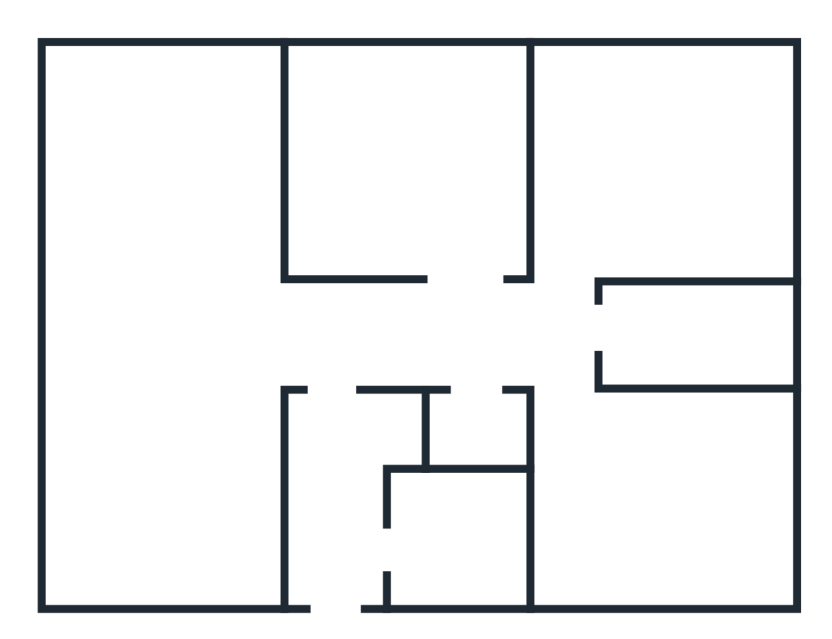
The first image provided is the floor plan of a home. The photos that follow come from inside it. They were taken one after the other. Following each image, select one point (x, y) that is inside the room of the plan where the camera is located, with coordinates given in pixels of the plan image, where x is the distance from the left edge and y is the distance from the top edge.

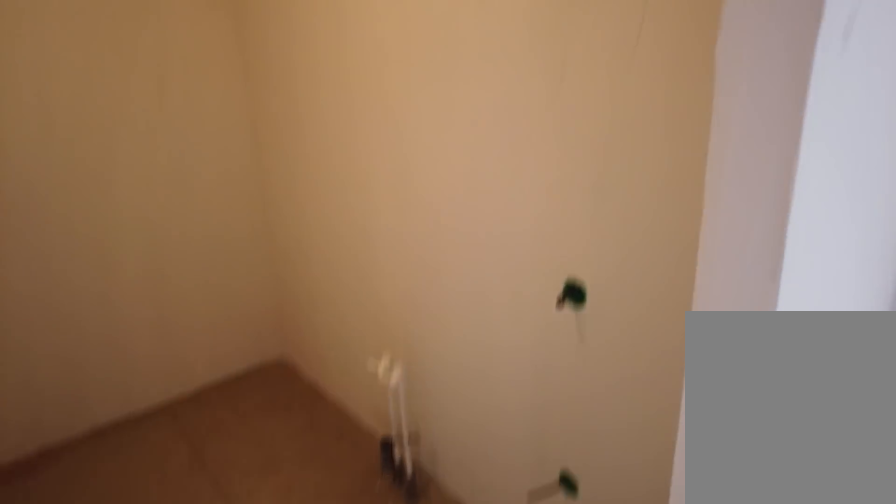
(564, 343)
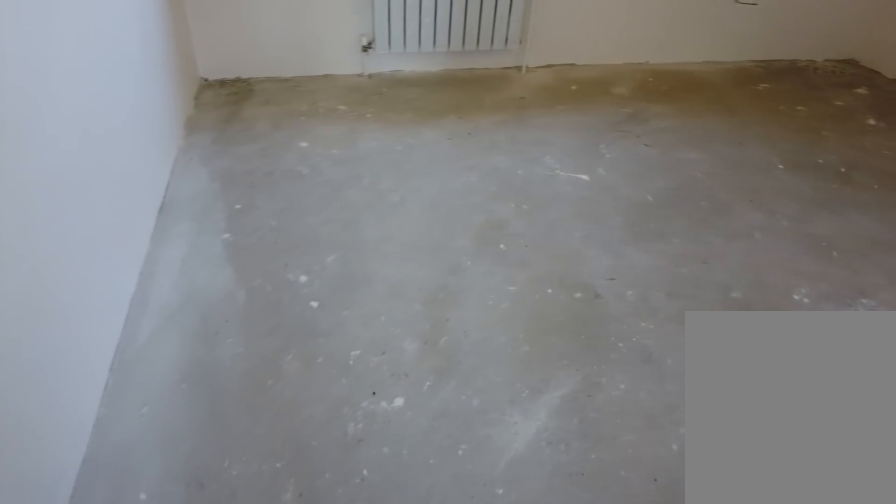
(584, 231)
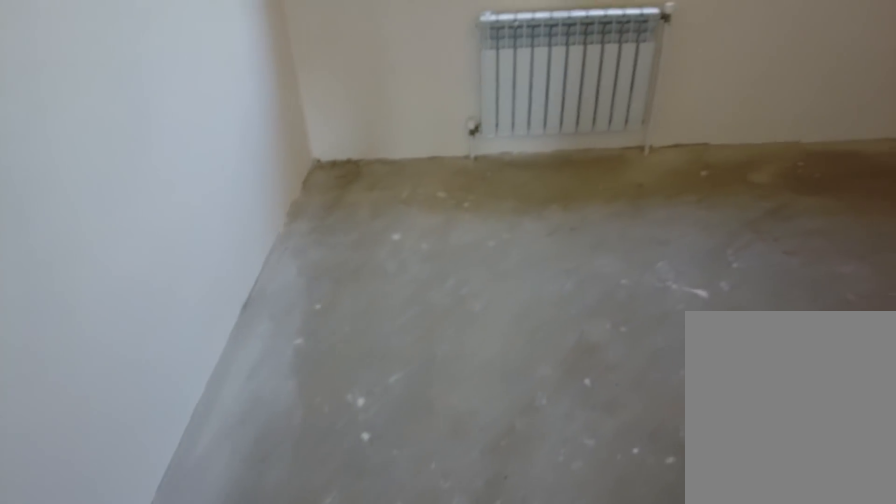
(584, 231)
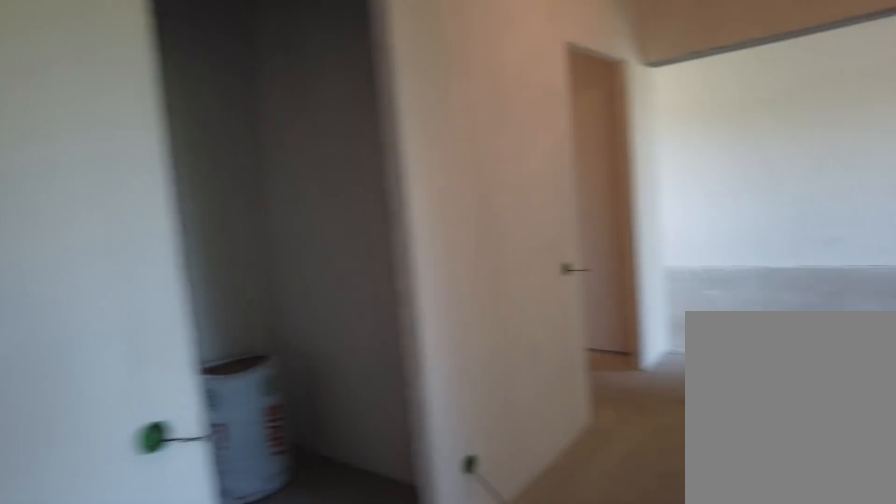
(553, 331)
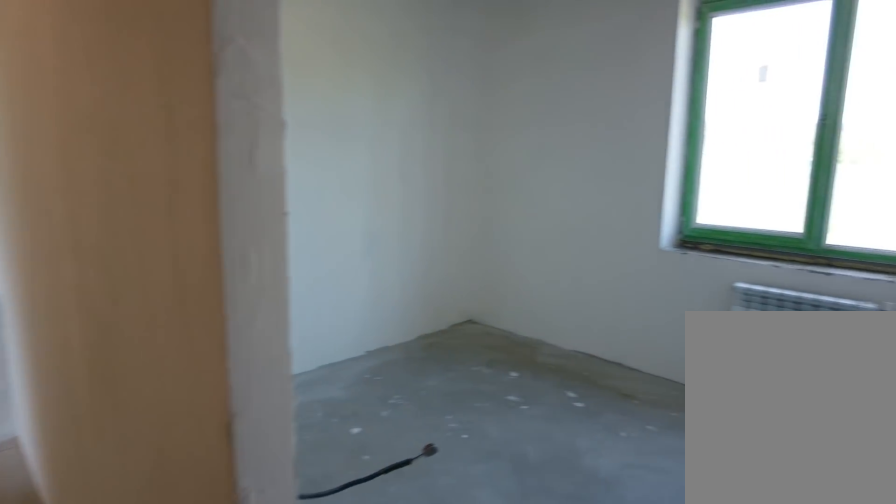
(474, 351)
